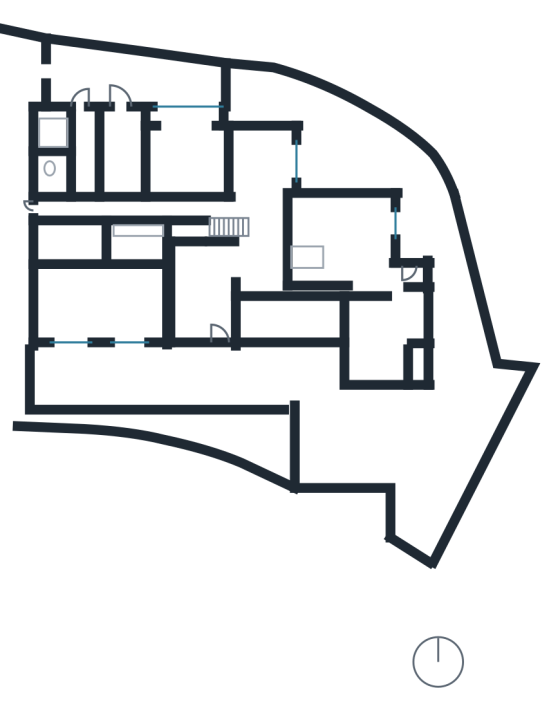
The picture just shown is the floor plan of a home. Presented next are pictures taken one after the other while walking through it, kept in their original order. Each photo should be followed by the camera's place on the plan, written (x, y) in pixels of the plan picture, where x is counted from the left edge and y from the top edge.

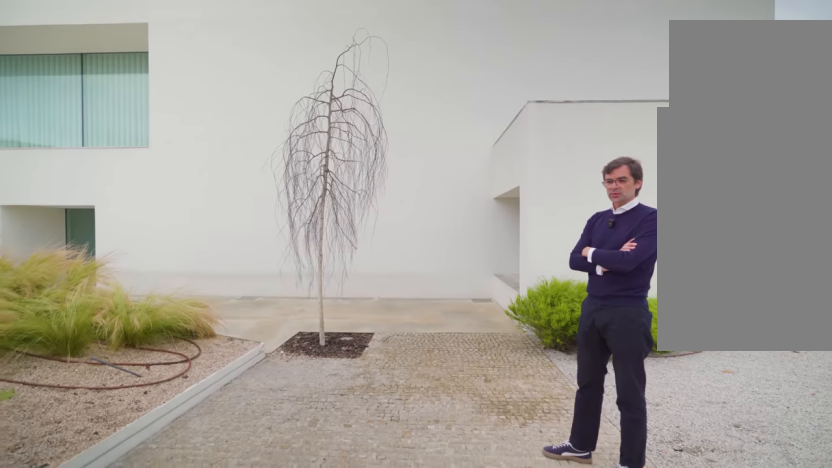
(312, 467)
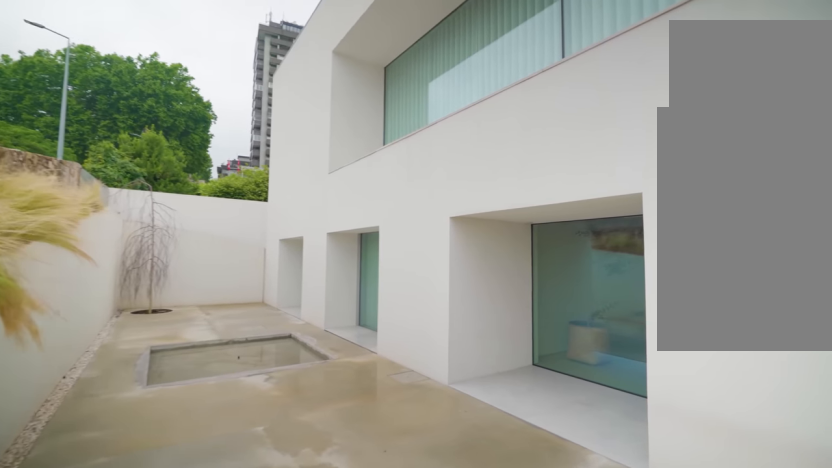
(217, 374)
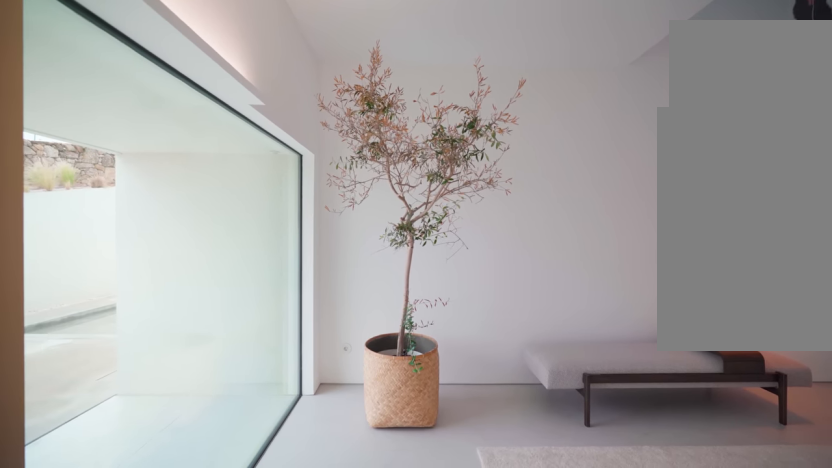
(220, 326)
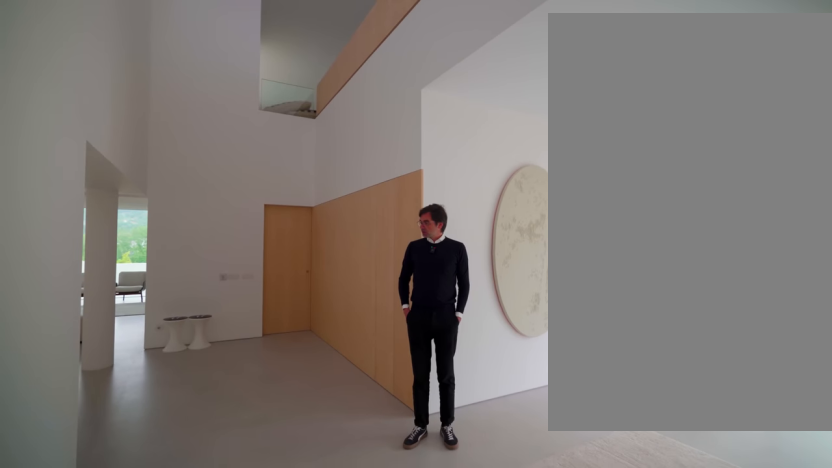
(186, 279)
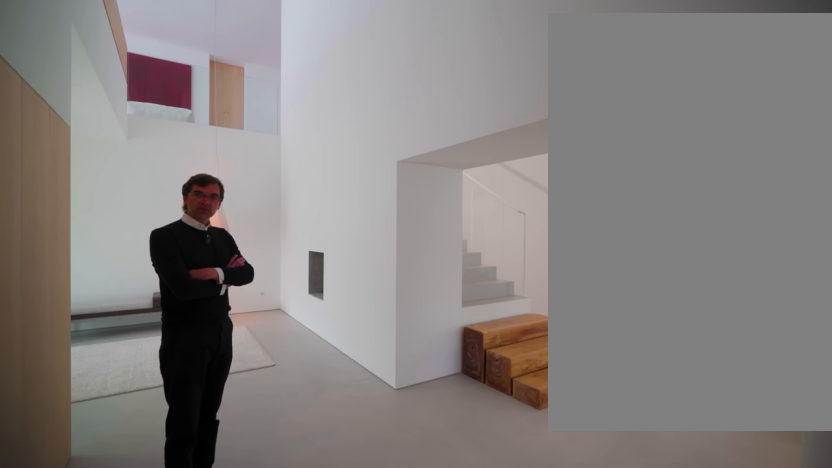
(274, 261)
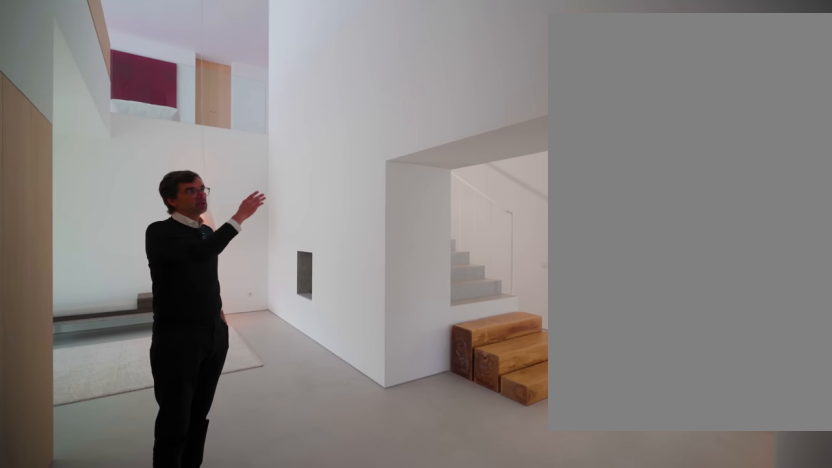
(274, 261)
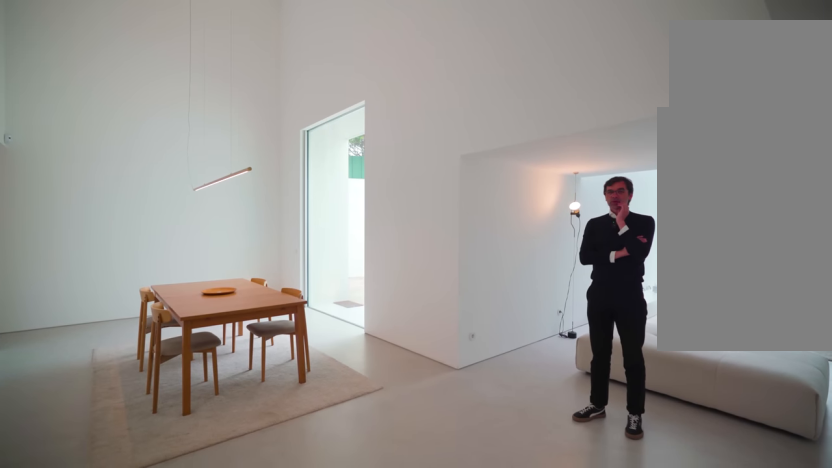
(262, 231)
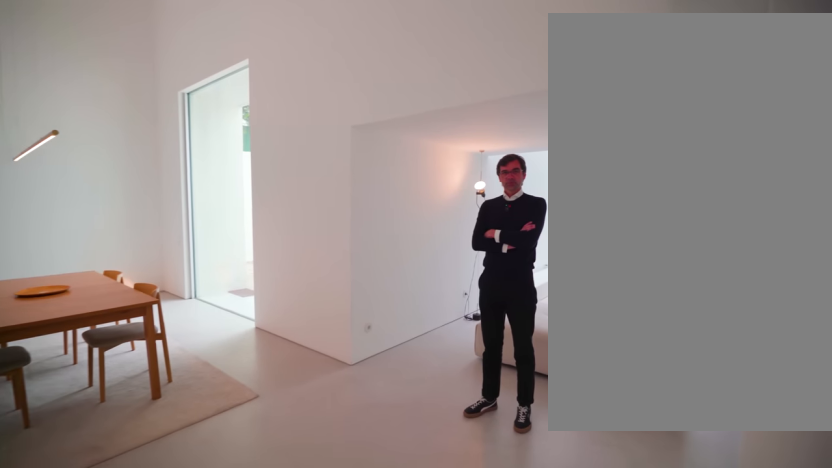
(257, 235)
